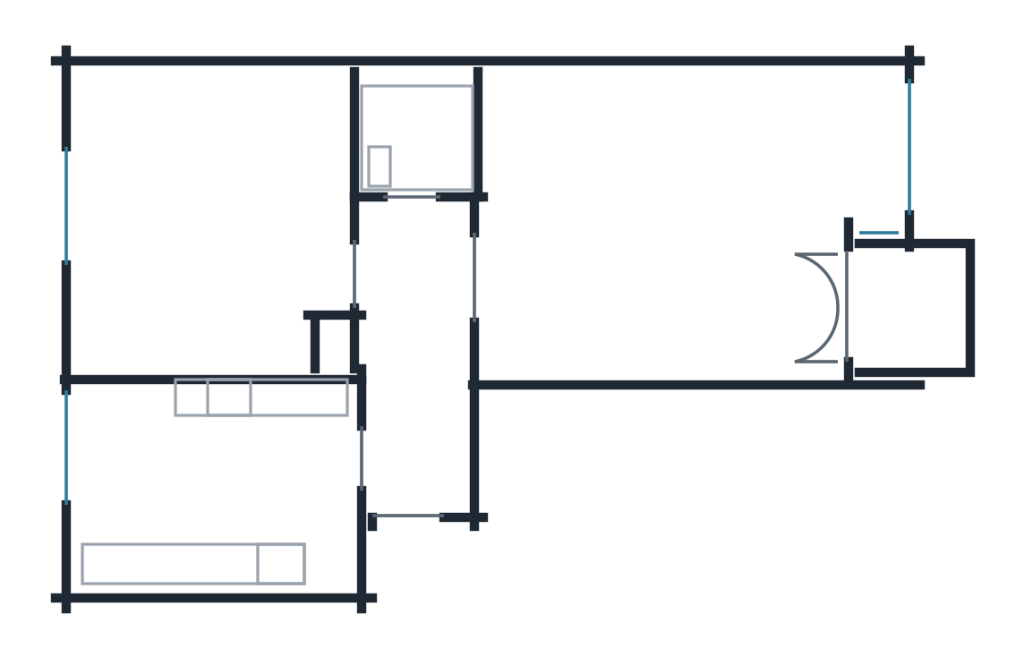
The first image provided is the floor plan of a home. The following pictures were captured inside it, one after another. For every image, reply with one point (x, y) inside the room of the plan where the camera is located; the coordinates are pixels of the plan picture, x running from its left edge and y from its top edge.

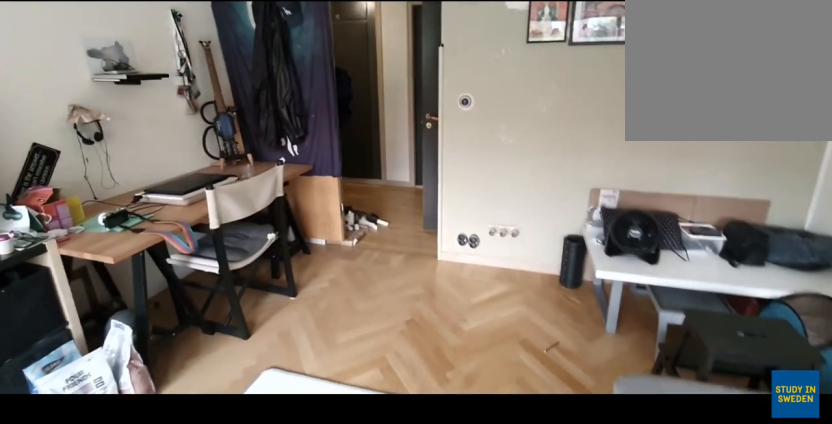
(693, 221)
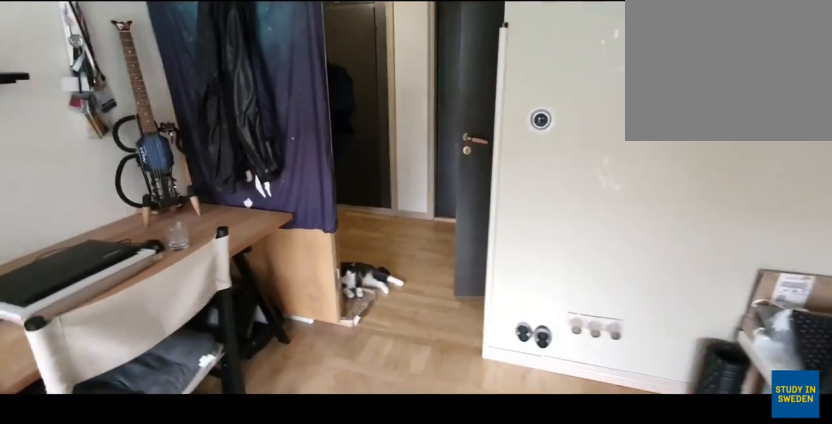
(693, 221)
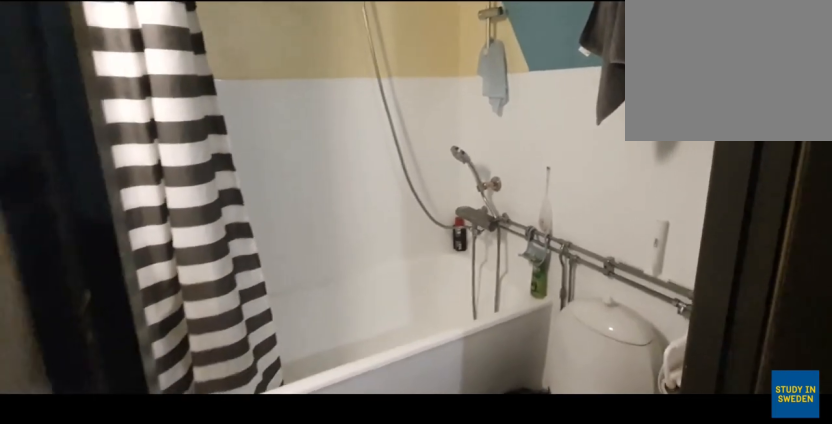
(417, 140)
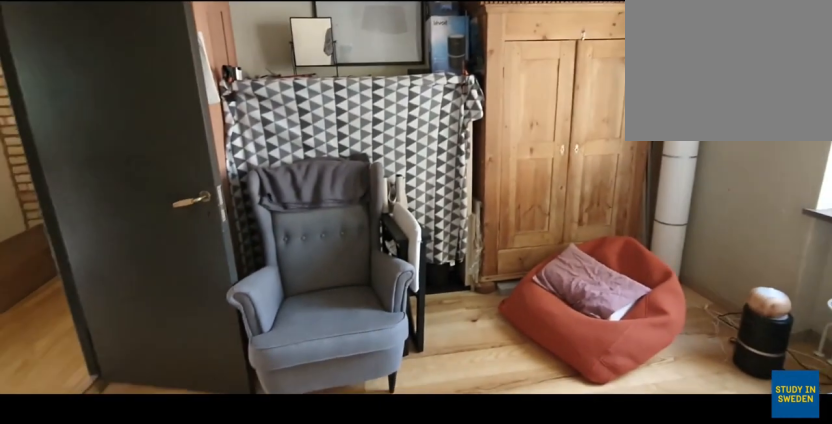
(211, 204)
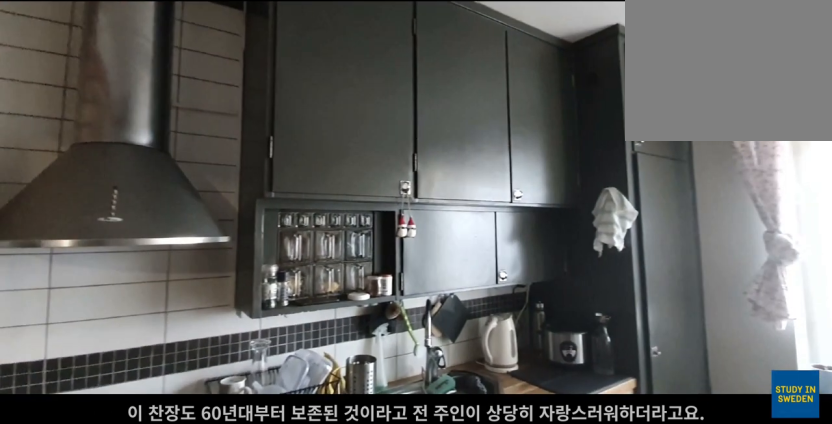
(216, 488)
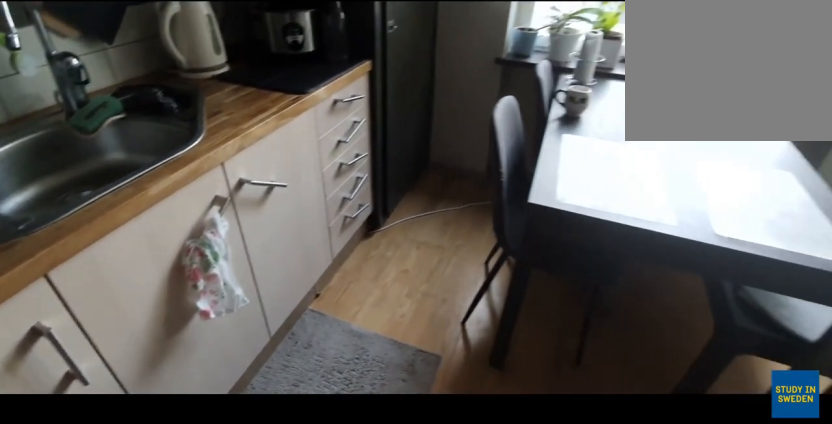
(216, 488)
